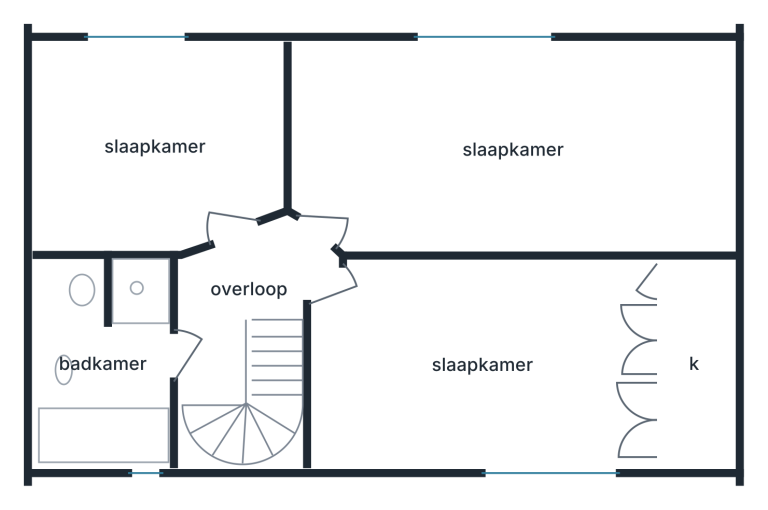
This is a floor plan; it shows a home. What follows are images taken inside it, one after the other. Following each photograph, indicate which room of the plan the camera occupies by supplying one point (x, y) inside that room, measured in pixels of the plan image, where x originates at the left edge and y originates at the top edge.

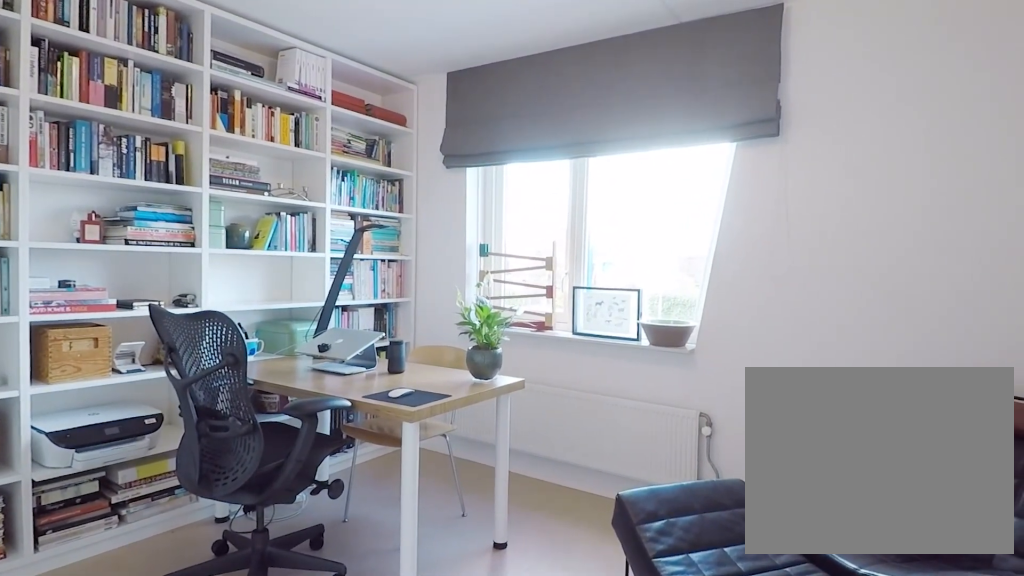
(159, 151)
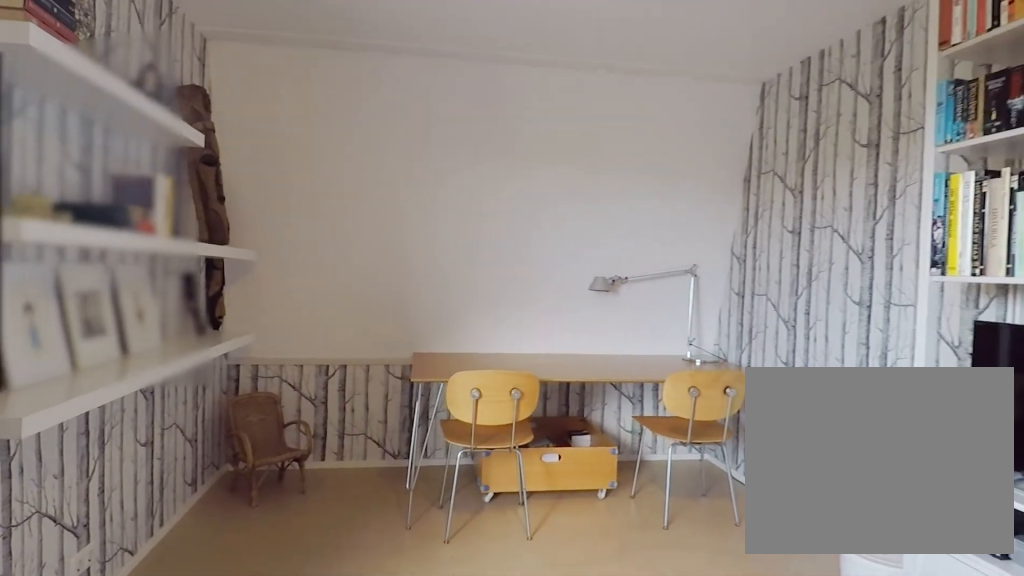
(503, 146)
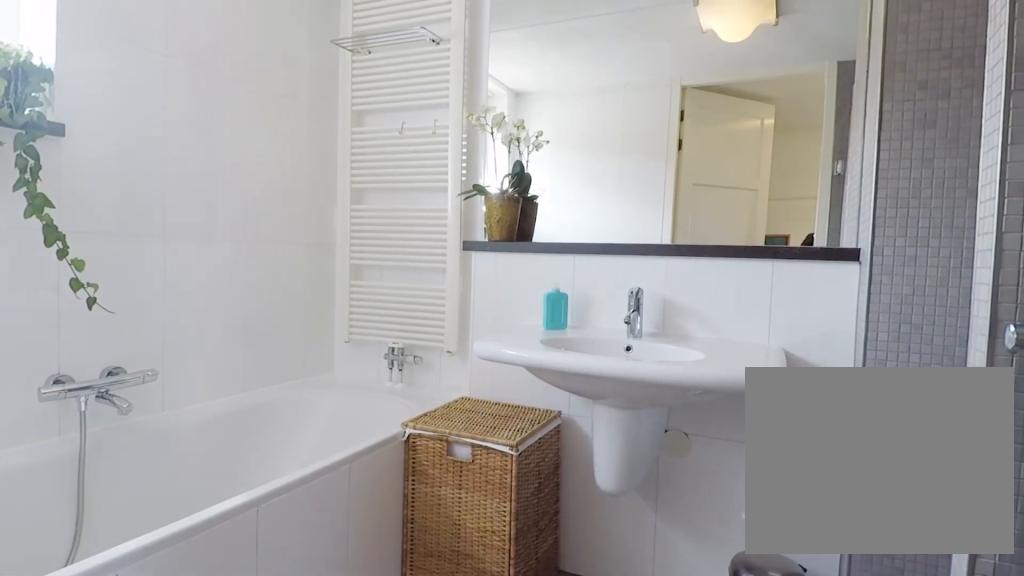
(108, 346)
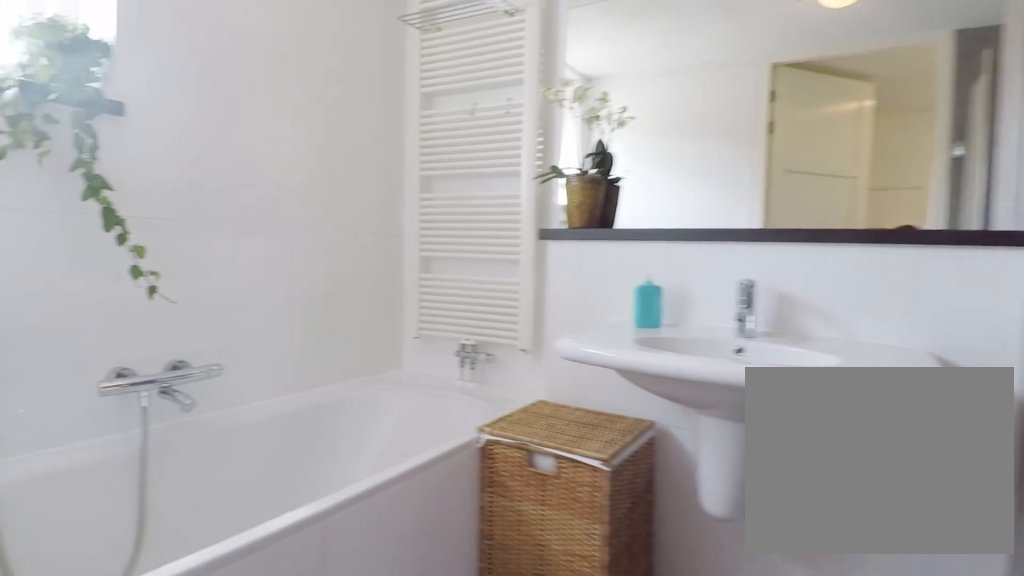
(108, 346)
